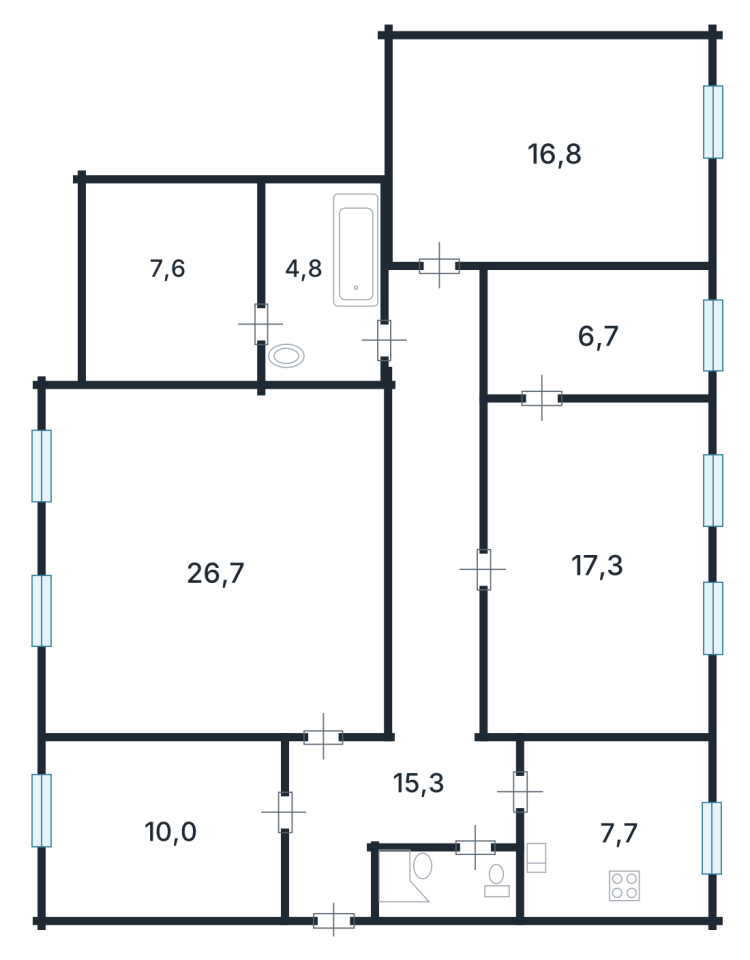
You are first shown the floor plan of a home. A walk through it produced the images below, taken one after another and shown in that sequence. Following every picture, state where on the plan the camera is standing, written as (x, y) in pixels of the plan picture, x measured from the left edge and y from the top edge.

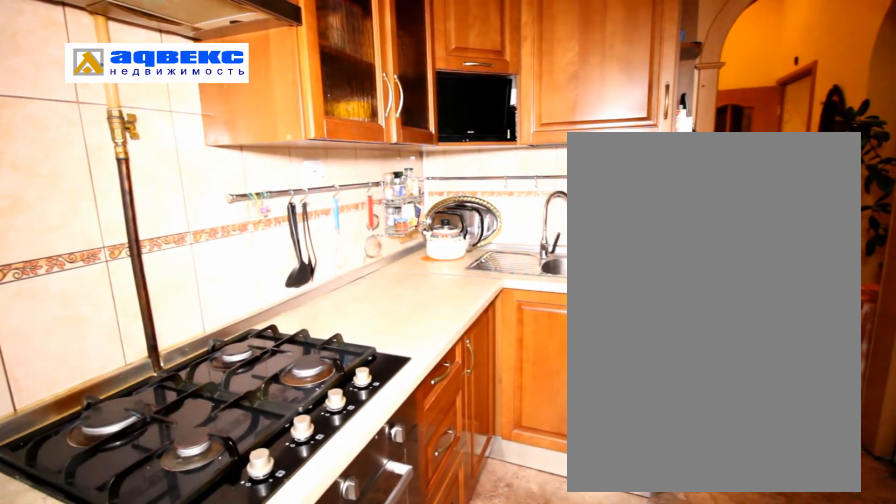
(630, 874)
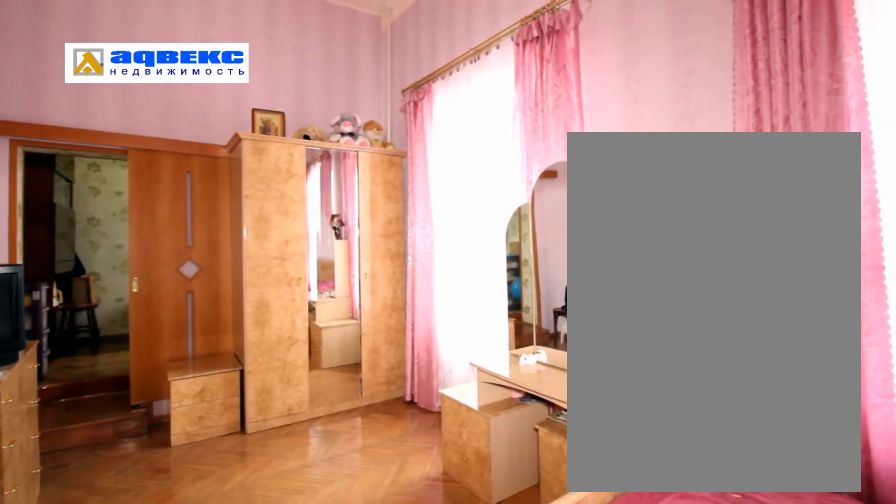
(600, 675)
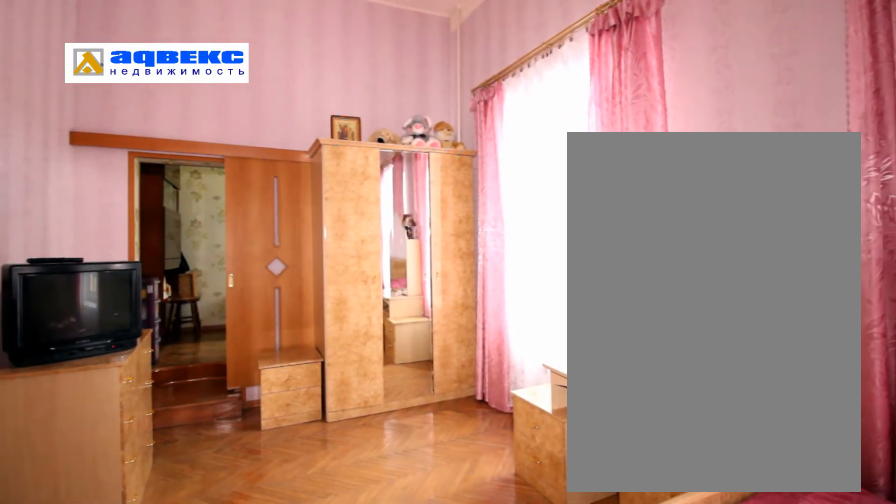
(600, 675)
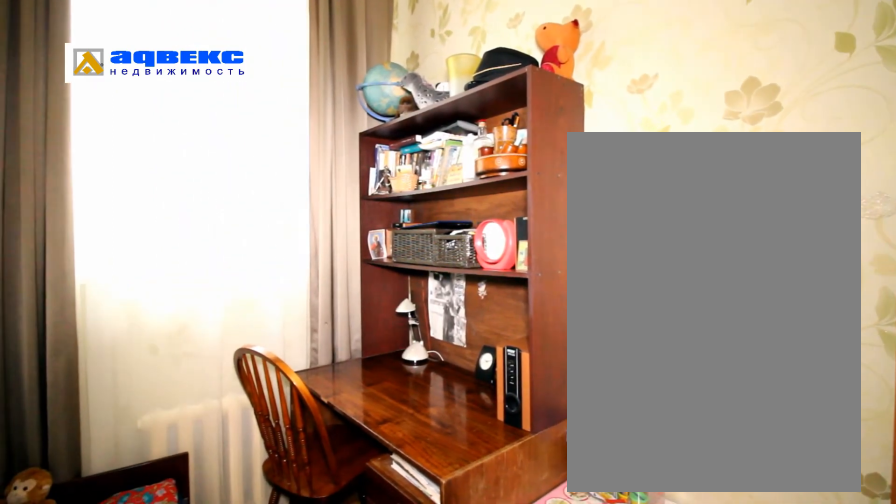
(647, 370)
